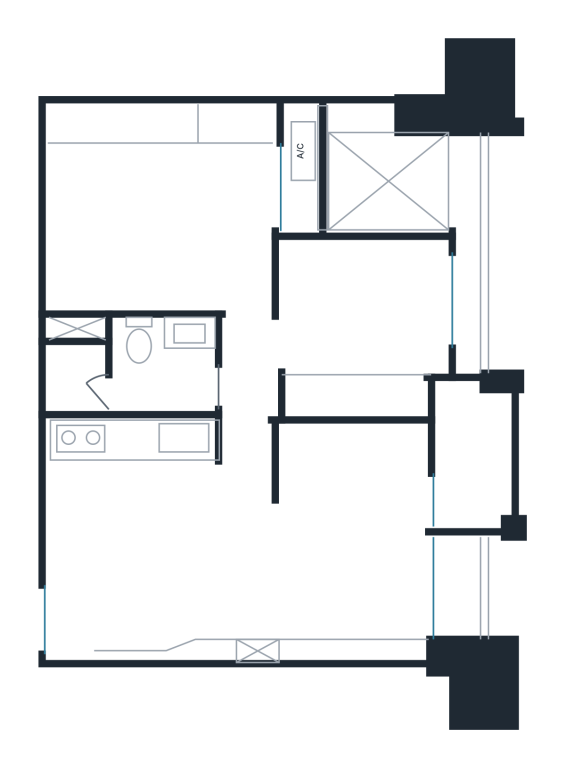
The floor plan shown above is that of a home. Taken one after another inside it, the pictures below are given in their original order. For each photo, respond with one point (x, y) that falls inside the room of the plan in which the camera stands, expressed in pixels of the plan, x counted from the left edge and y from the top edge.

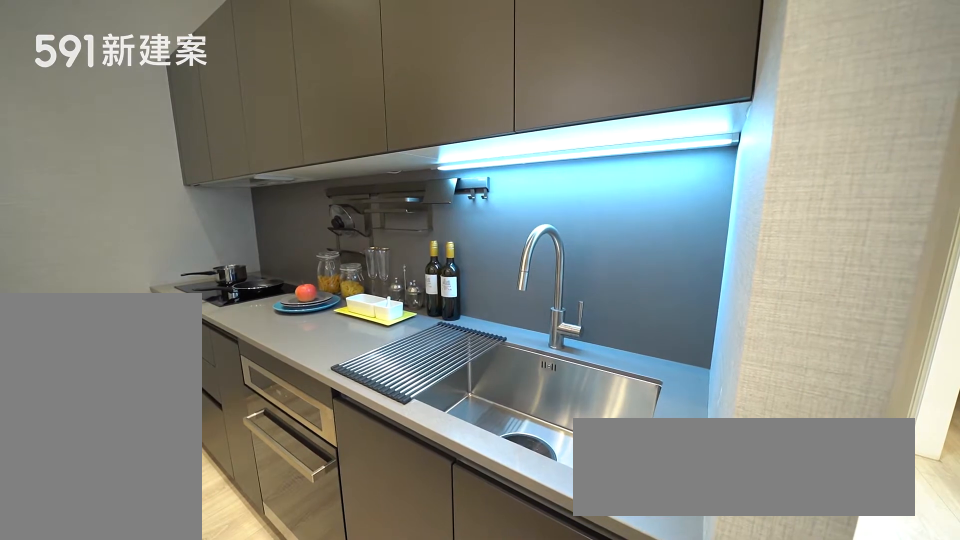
(124, 449)
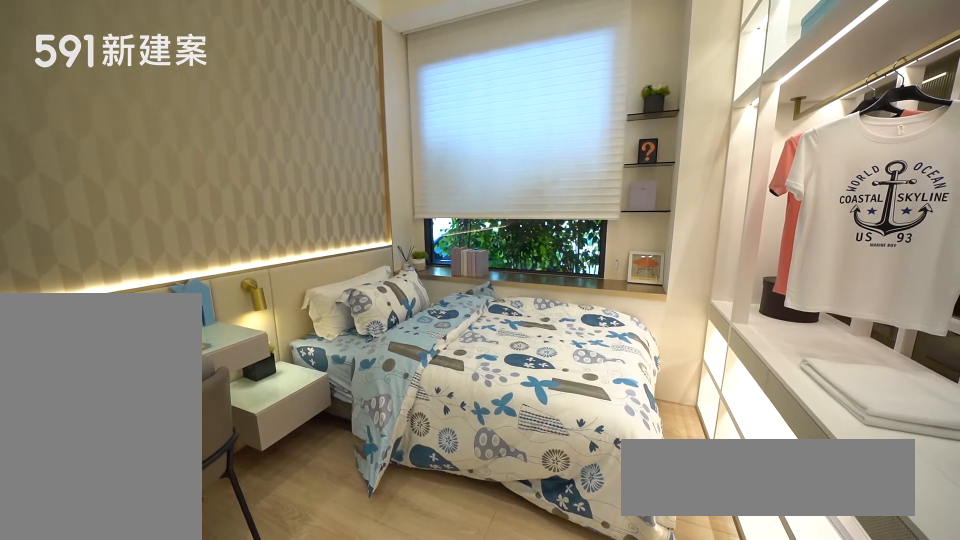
(368, 326)
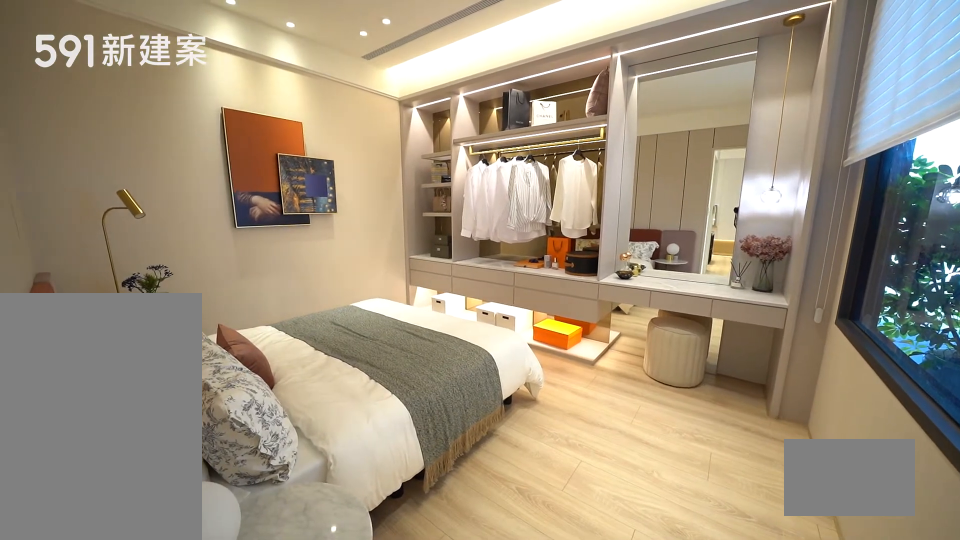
(159, 205)
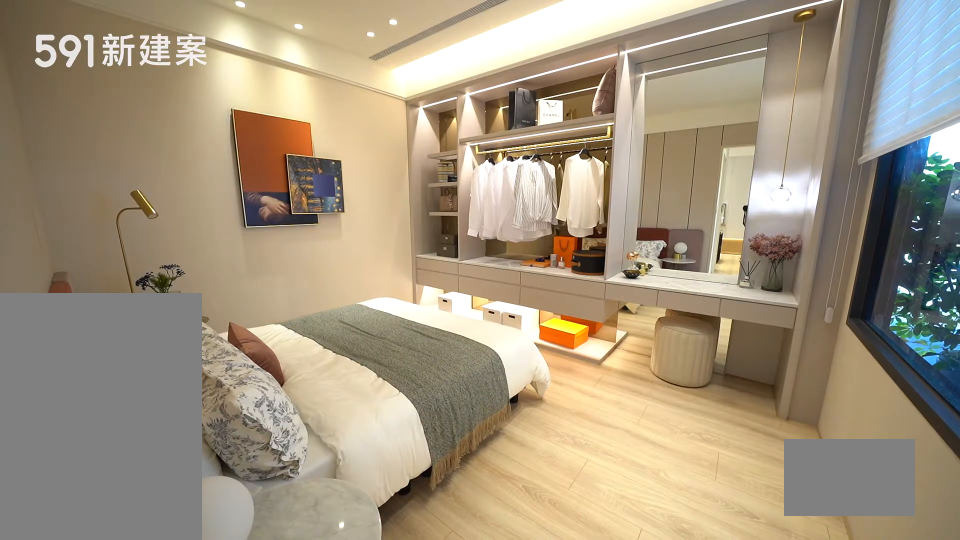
(159, 205)
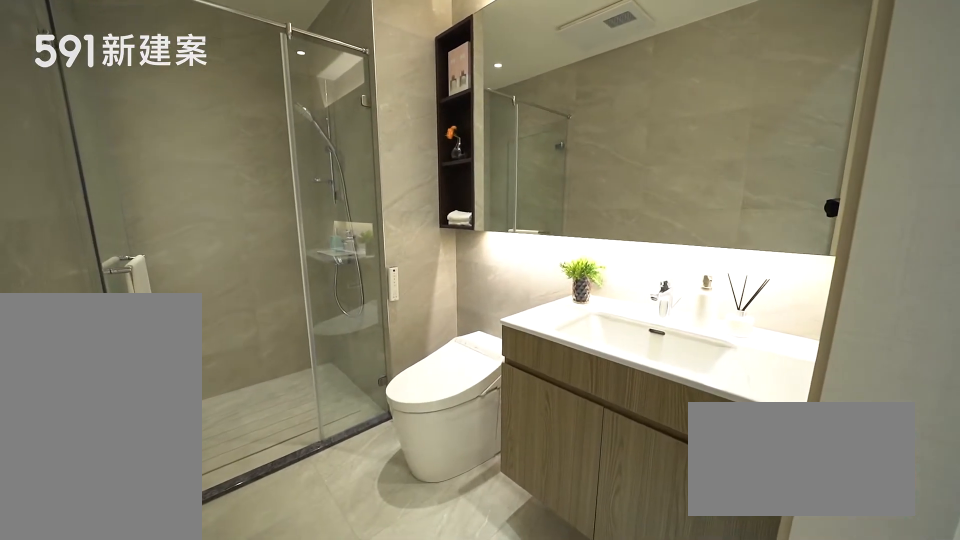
(125, 365)
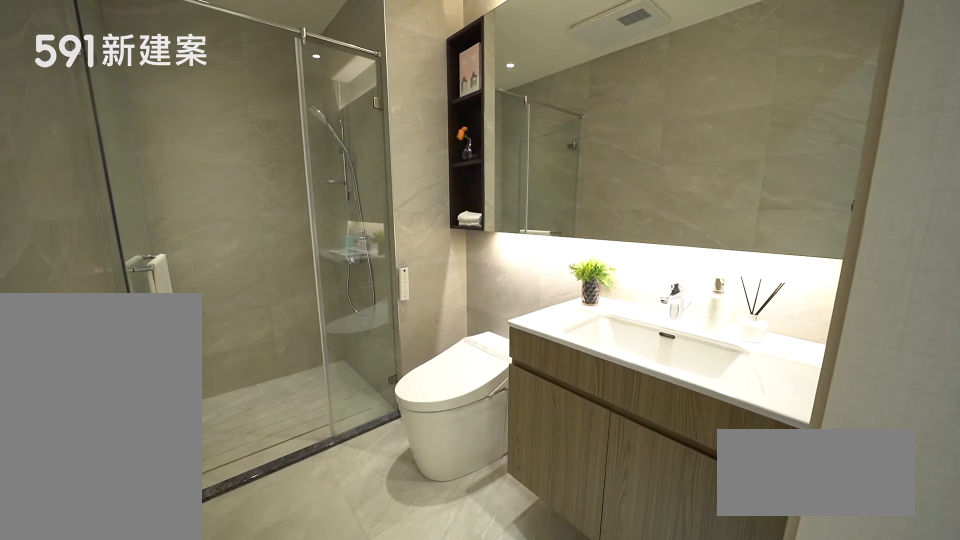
(125, 365)
